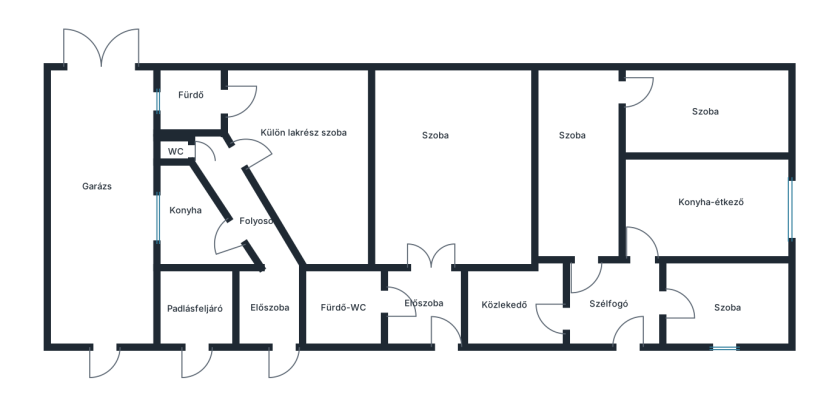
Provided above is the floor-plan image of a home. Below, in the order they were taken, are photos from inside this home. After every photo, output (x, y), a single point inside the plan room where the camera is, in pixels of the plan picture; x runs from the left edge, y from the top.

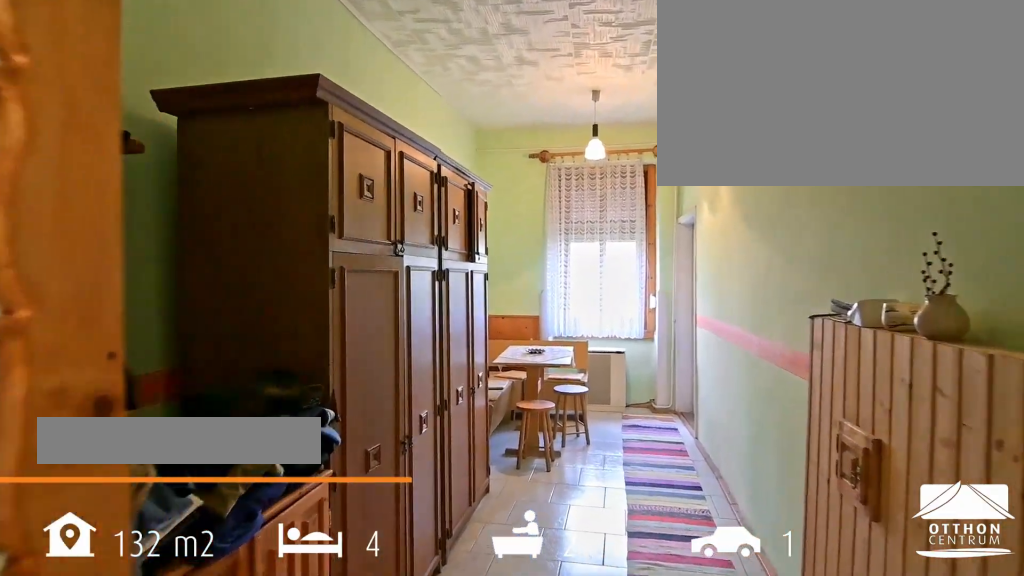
(575, 172)
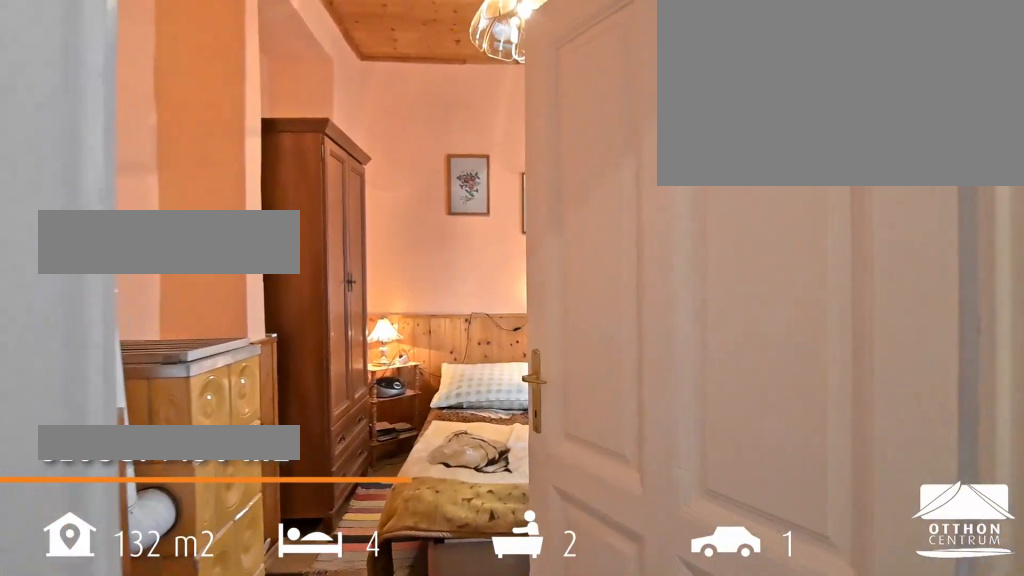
(727, 290)
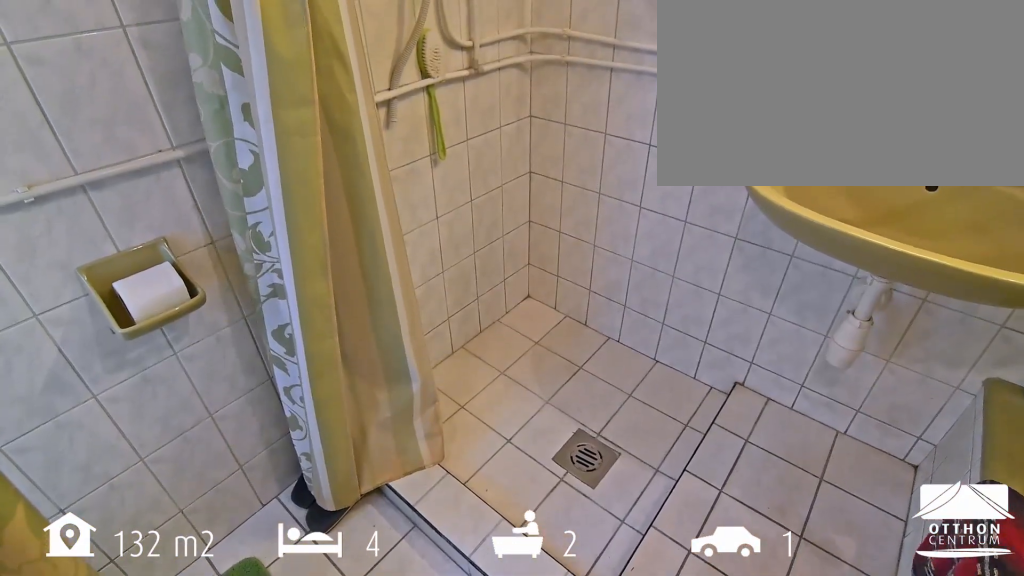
(349, 328)
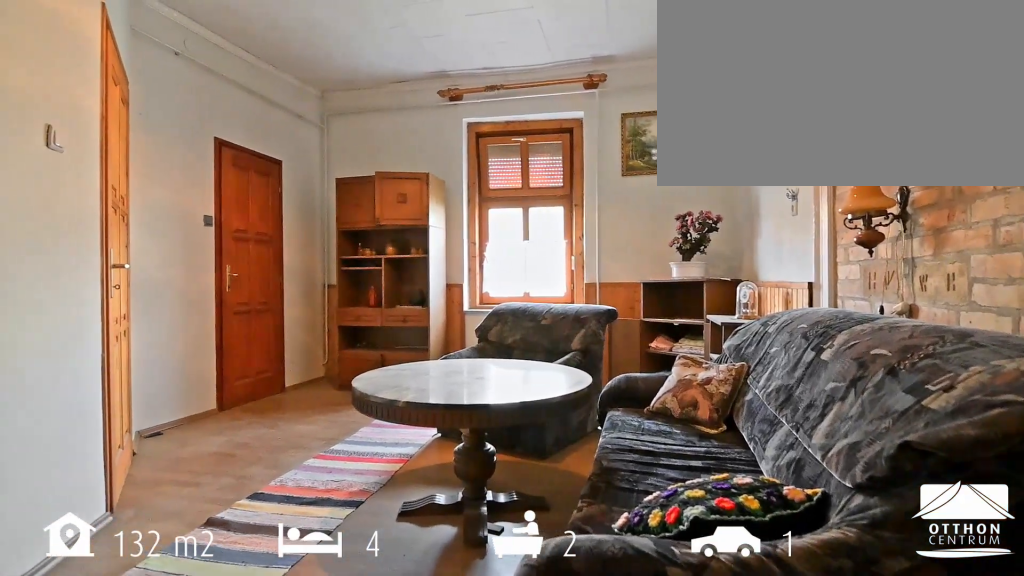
(322, 179)
